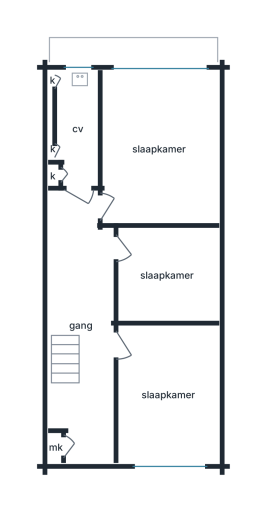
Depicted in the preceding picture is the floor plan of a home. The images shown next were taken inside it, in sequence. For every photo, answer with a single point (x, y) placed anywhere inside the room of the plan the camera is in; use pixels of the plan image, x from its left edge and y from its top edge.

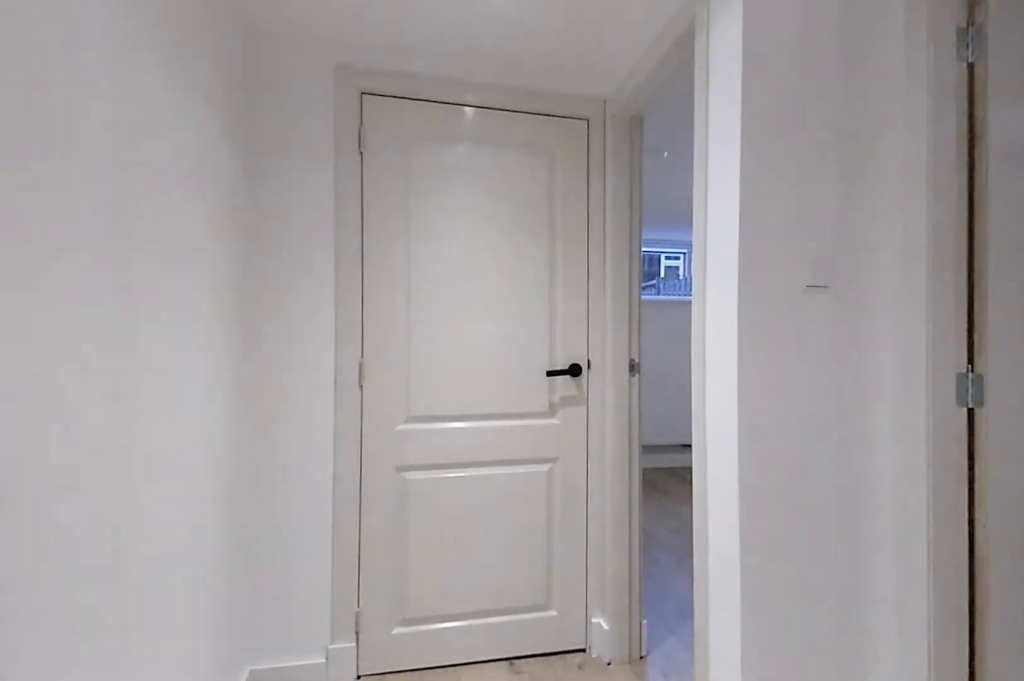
(82, 321)
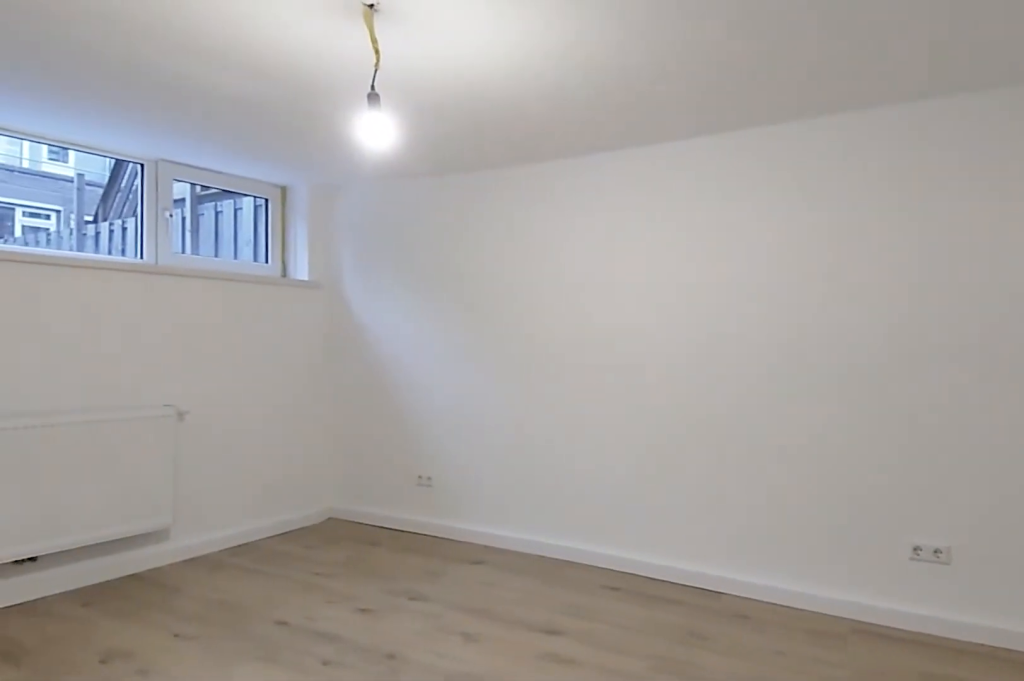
(130, 126)
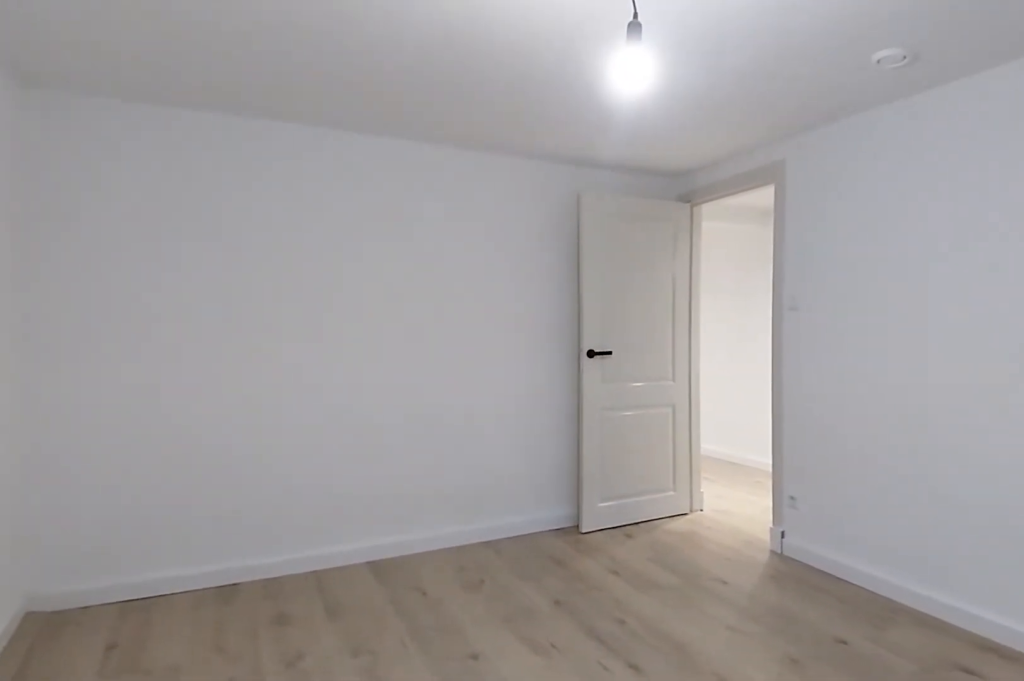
(130, 126)
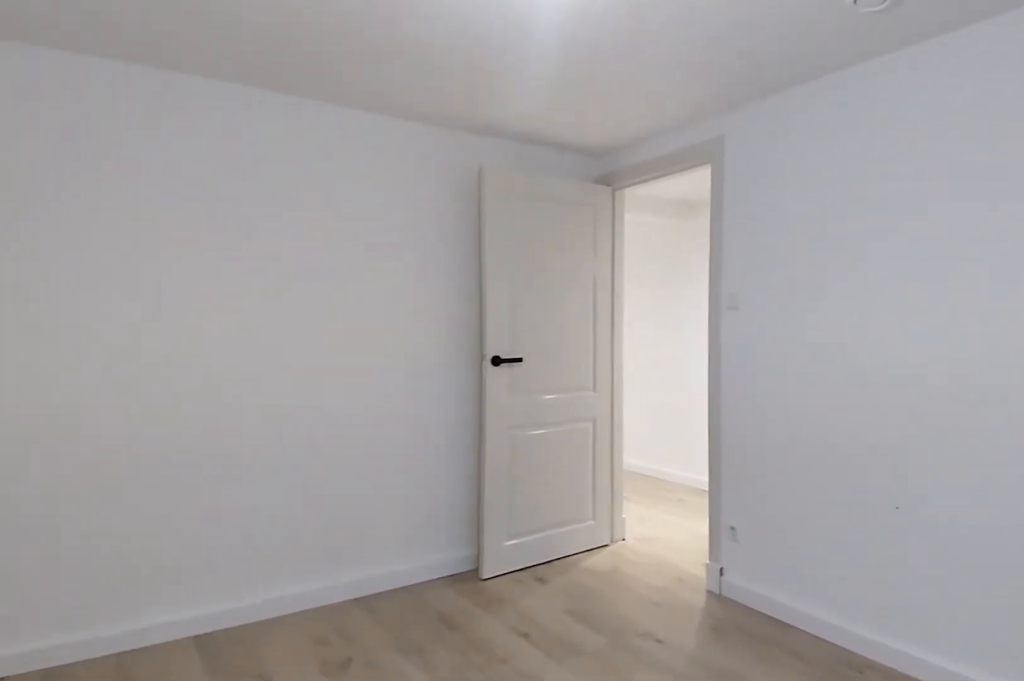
(130, 126)
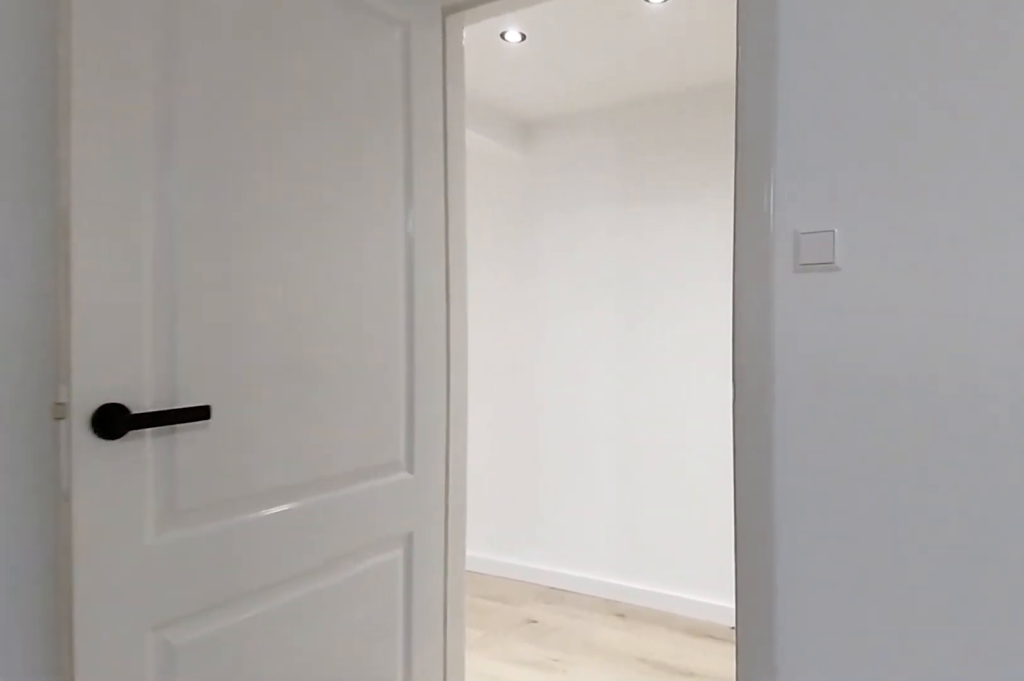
(130, 126)
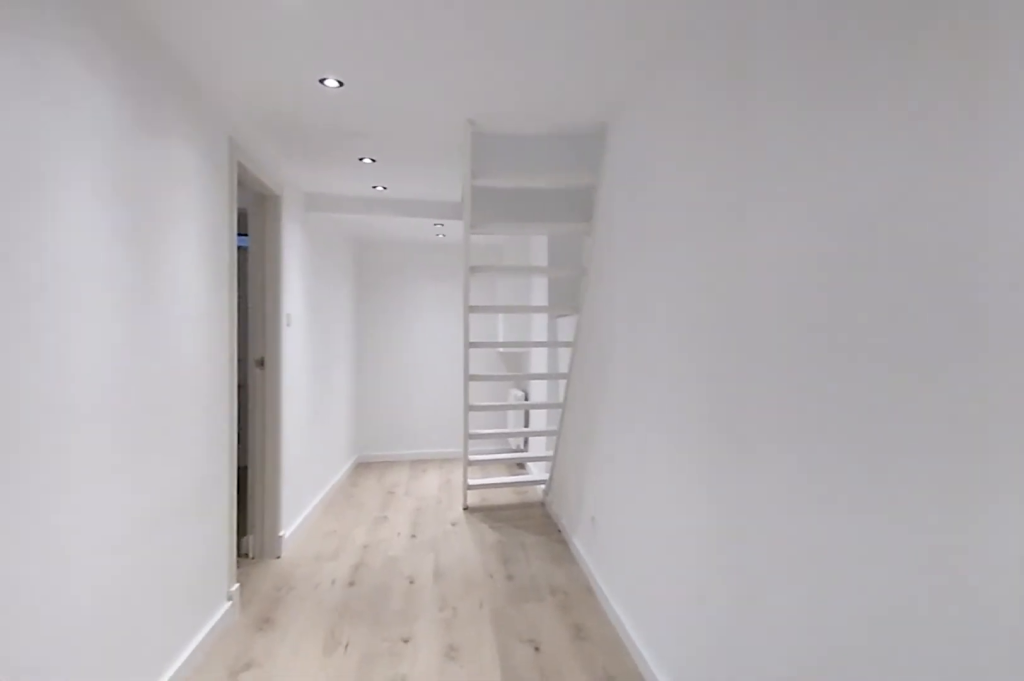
(82, 321)
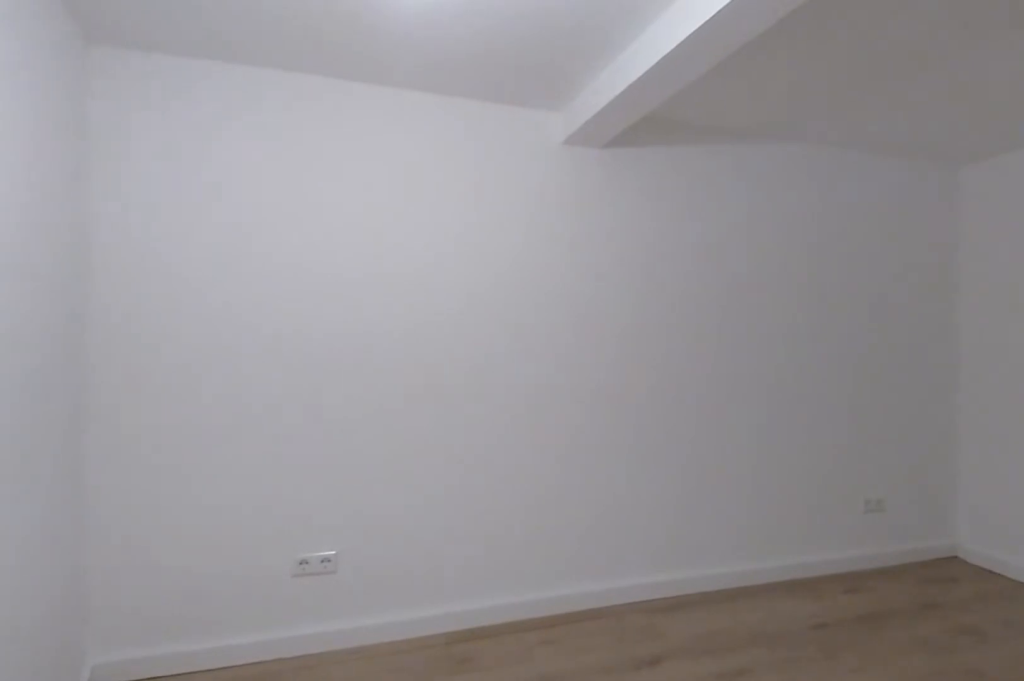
(166, 459)
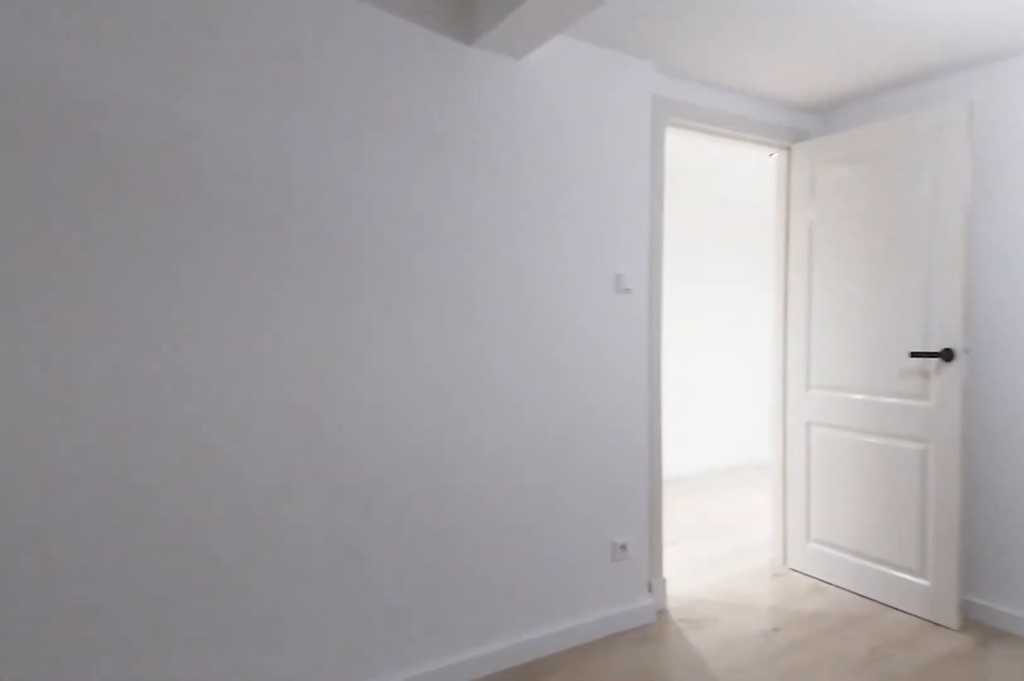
(166, 459)
